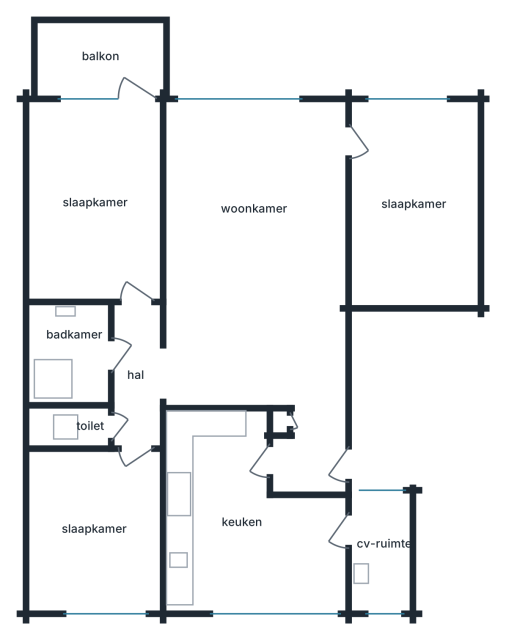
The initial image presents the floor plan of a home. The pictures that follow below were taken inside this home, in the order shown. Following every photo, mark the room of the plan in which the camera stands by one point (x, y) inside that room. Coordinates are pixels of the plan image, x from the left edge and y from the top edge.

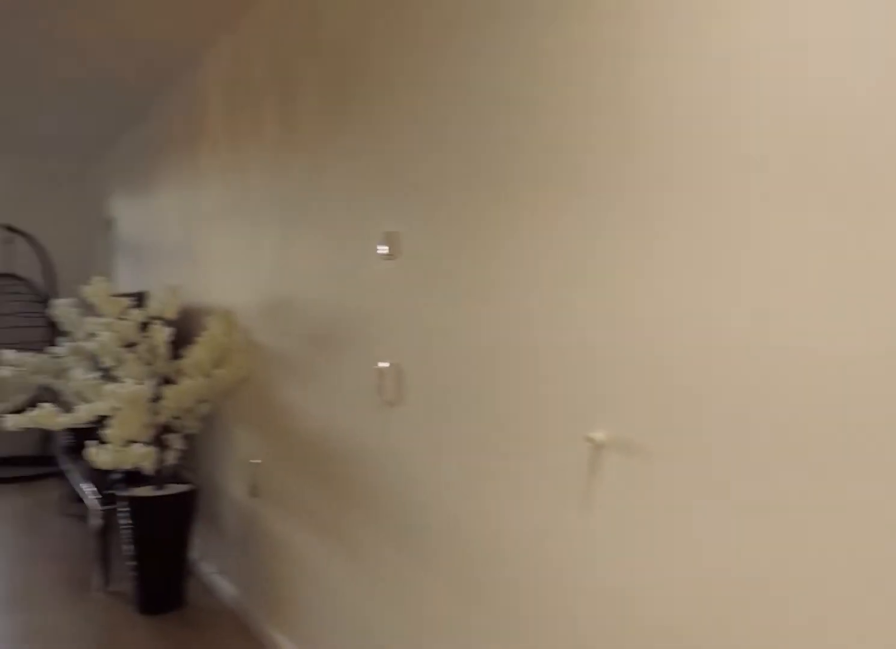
(260, 273)
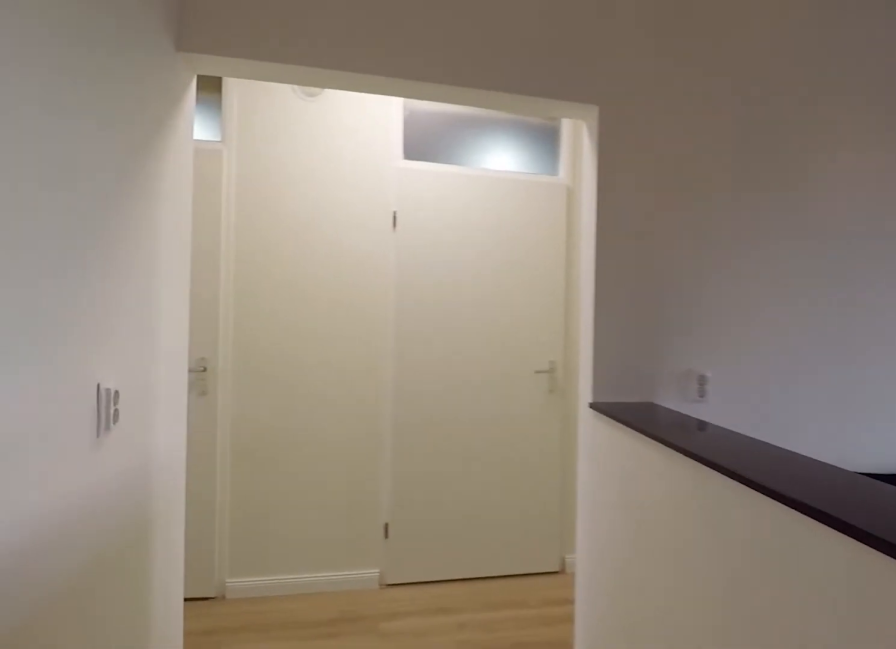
(260, 273)
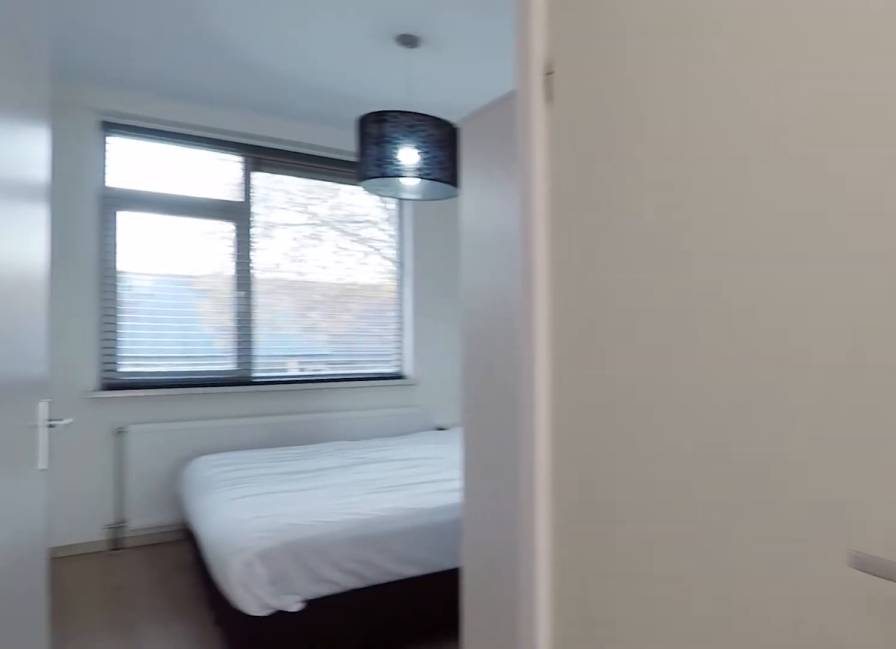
(135, 375)
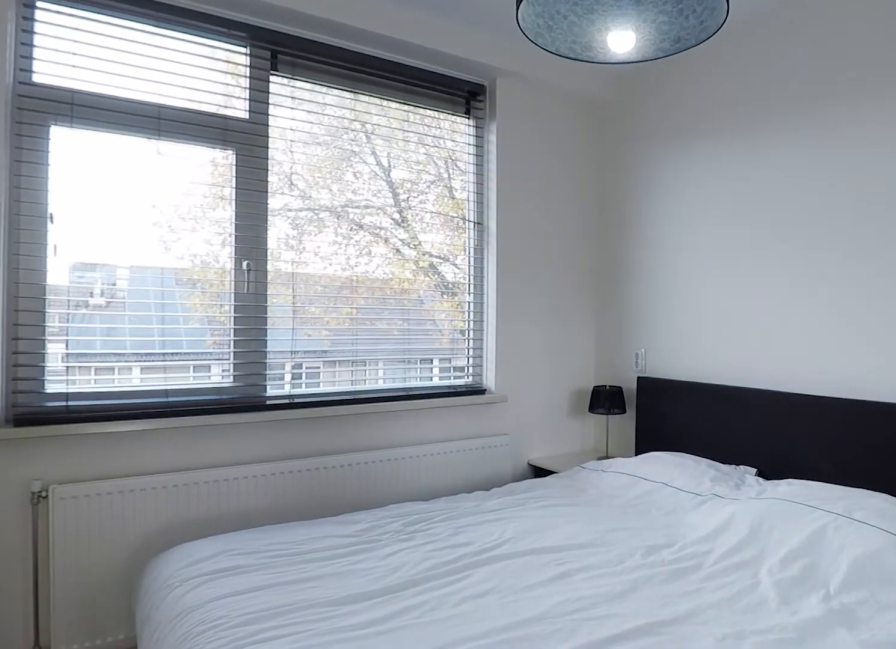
(94, 529)
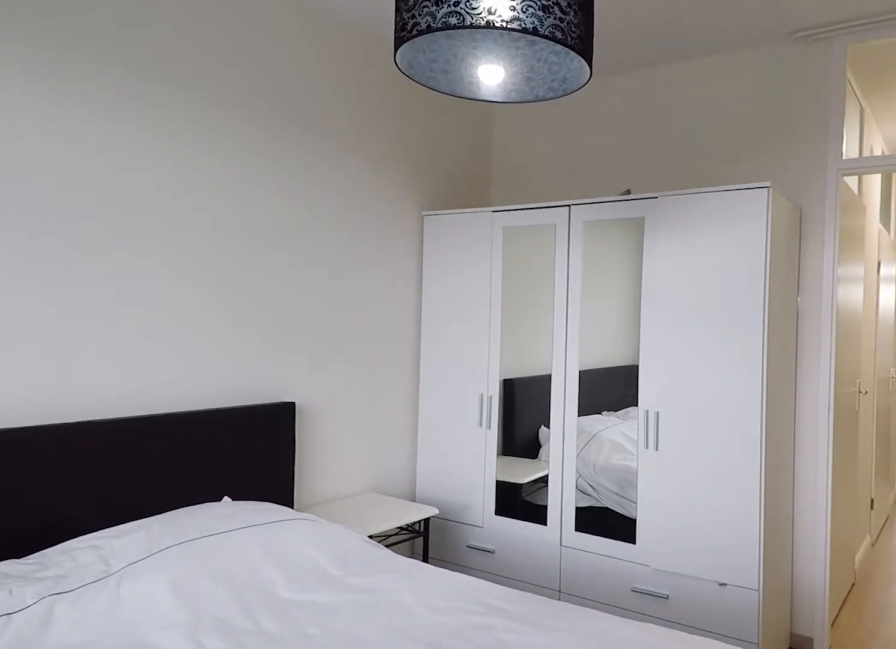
(94, 529)
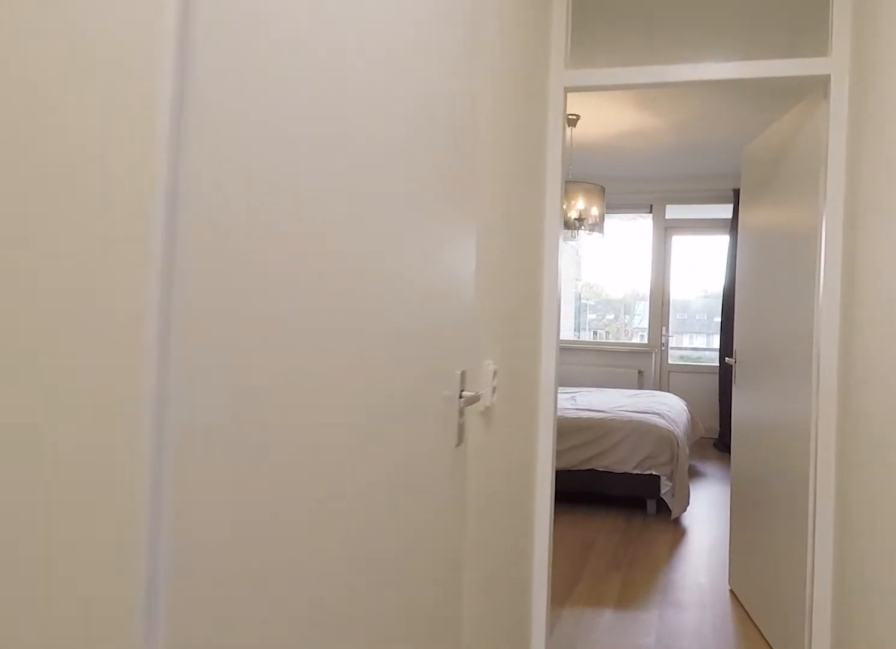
(135, 375)
